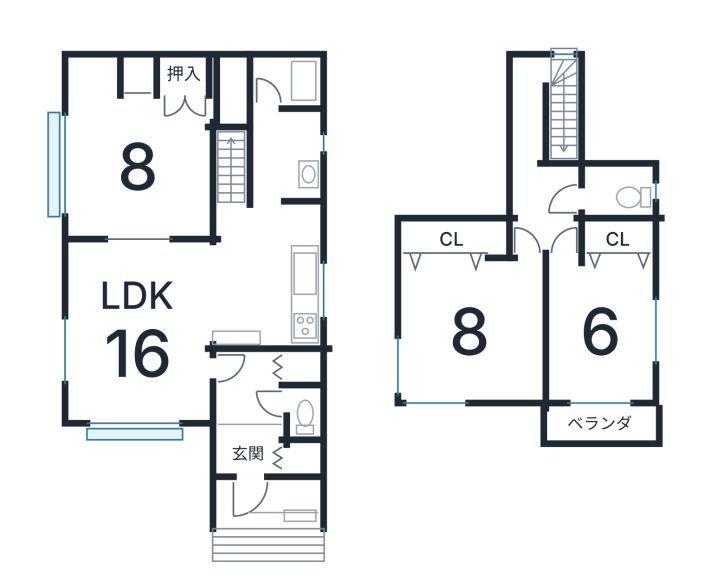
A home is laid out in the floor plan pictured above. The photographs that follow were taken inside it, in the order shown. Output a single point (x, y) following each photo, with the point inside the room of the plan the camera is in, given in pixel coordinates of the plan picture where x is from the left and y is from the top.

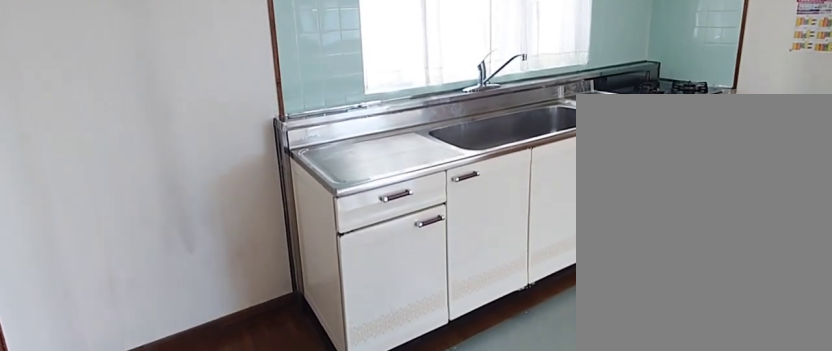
(262, 276)
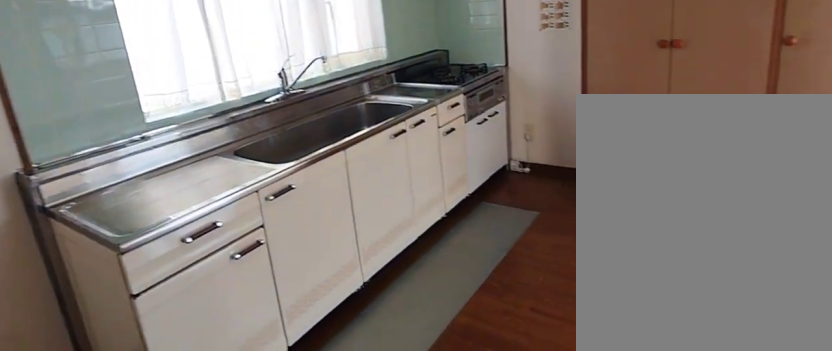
(262, 276)
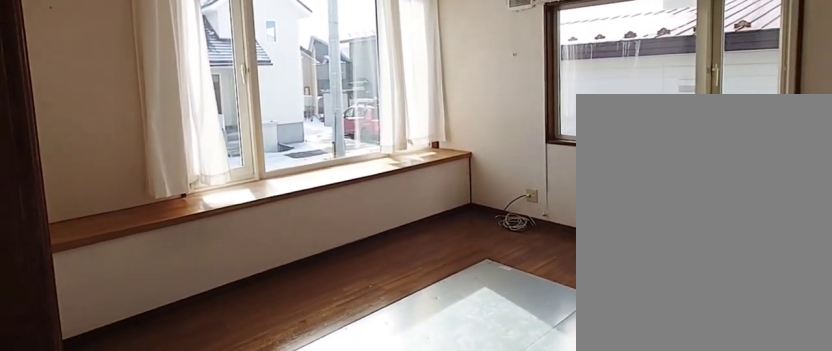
(143, 352)
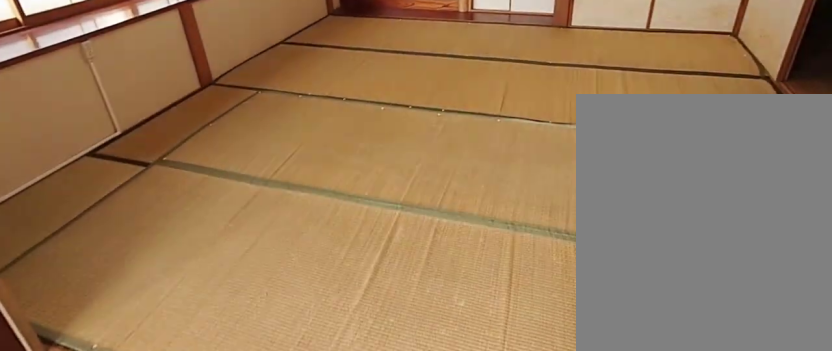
(132, 165)
